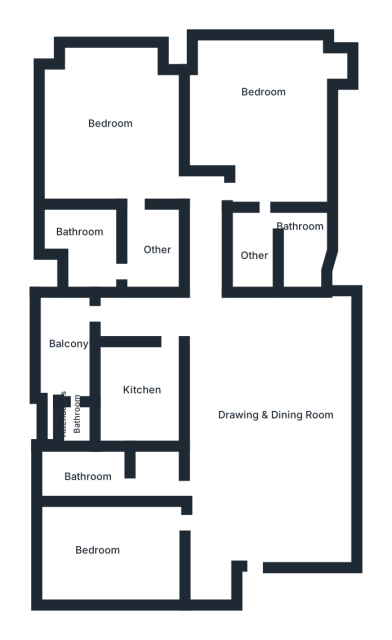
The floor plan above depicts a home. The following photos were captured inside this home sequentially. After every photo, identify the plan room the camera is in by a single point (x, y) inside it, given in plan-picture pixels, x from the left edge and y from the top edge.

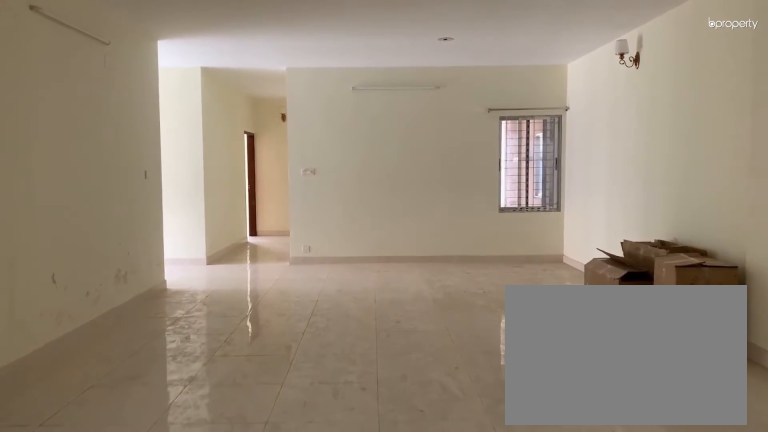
(270, 417)
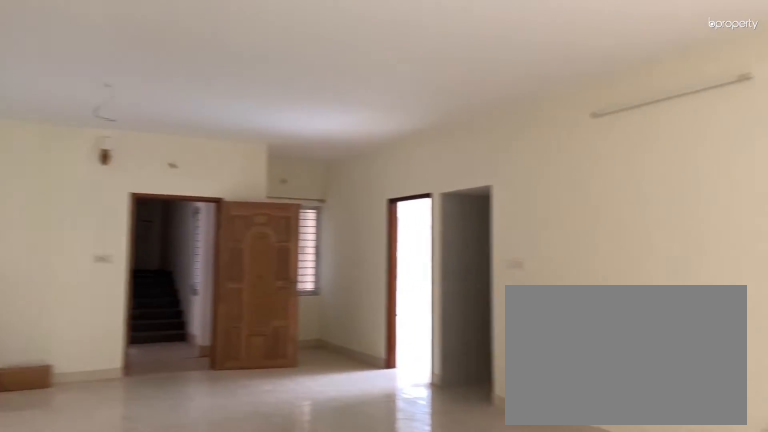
(270, 417)
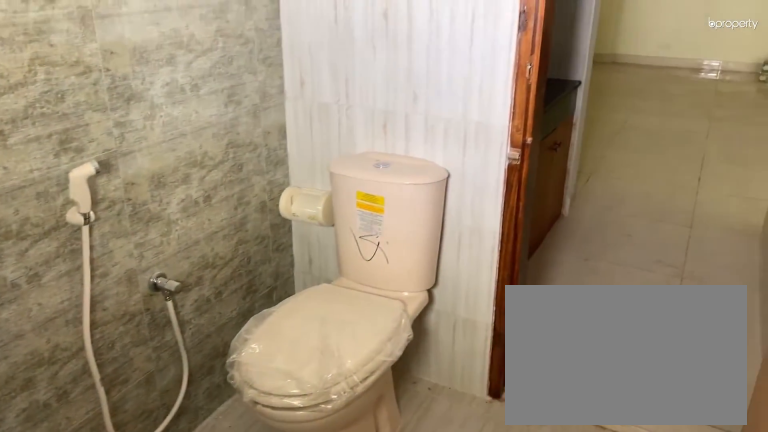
(95, 482)
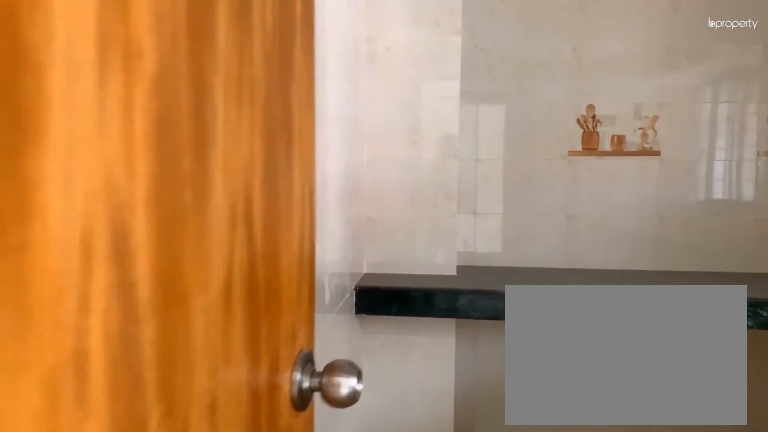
(141, 397)
